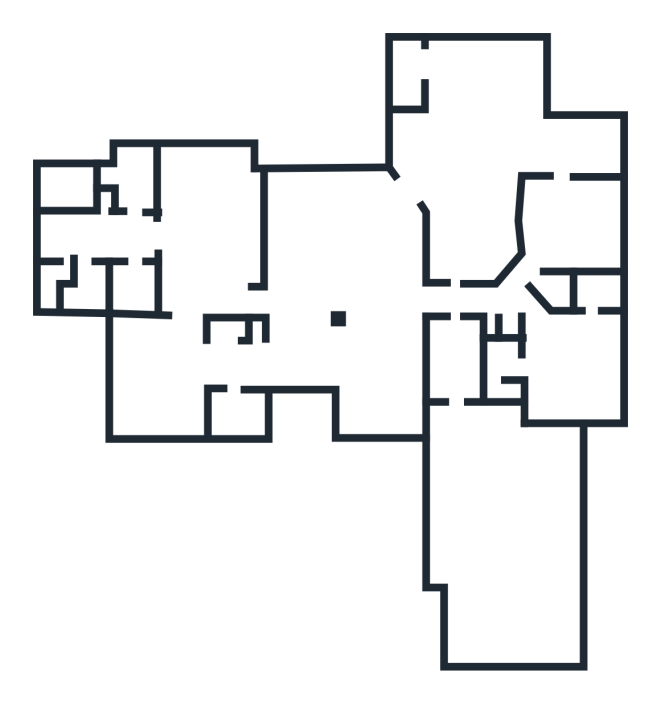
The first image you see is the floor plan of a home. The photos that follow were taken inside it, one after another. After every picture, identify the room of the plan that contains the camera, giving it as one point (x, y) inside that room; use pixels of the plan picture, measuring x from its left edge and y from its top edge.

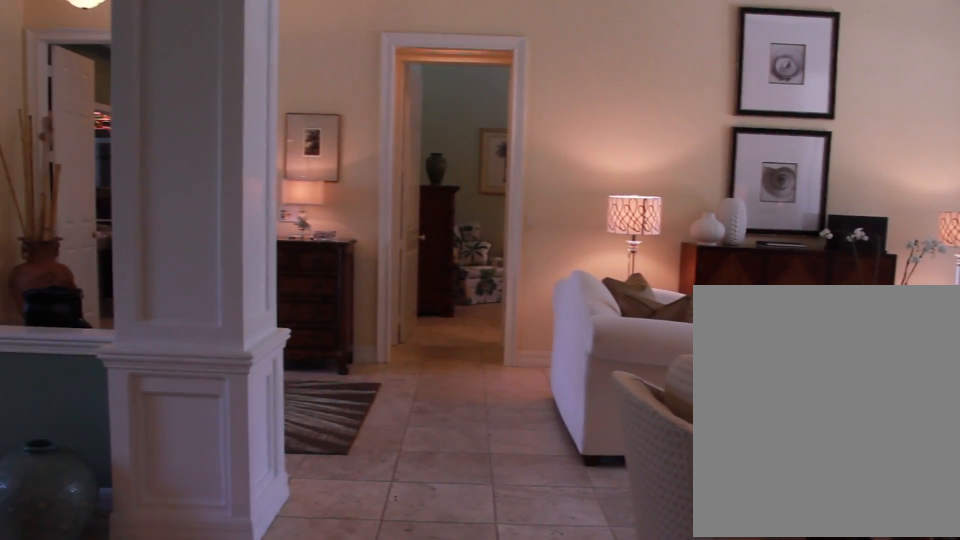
(340, 258)
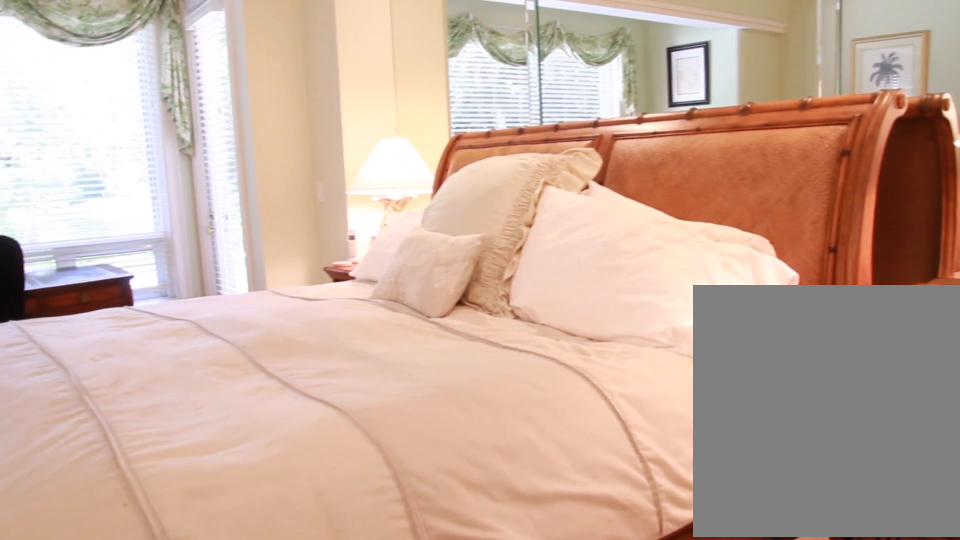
(210, 217)
